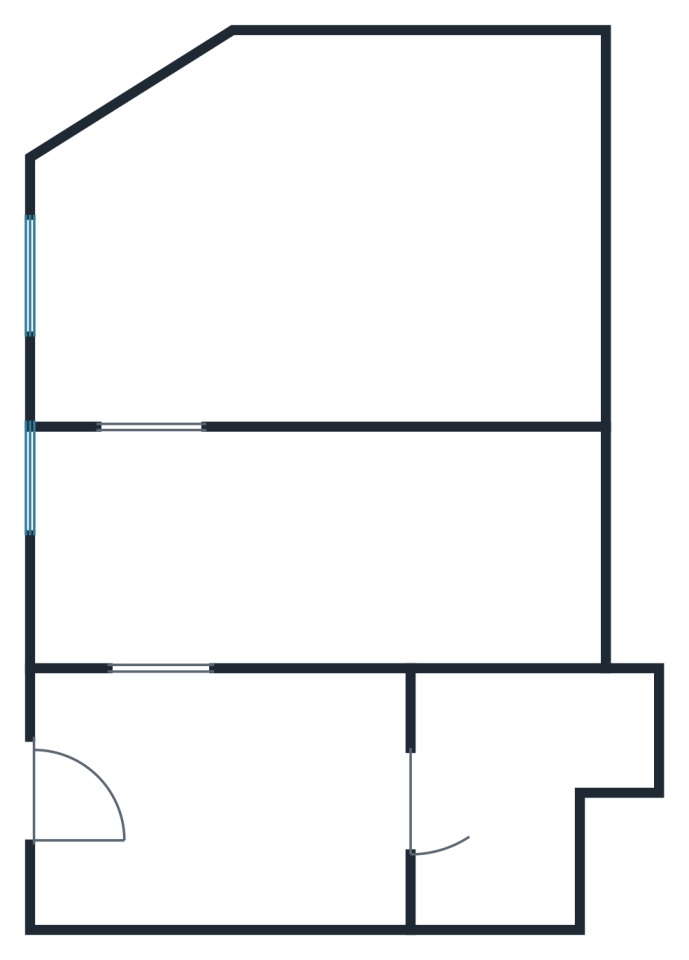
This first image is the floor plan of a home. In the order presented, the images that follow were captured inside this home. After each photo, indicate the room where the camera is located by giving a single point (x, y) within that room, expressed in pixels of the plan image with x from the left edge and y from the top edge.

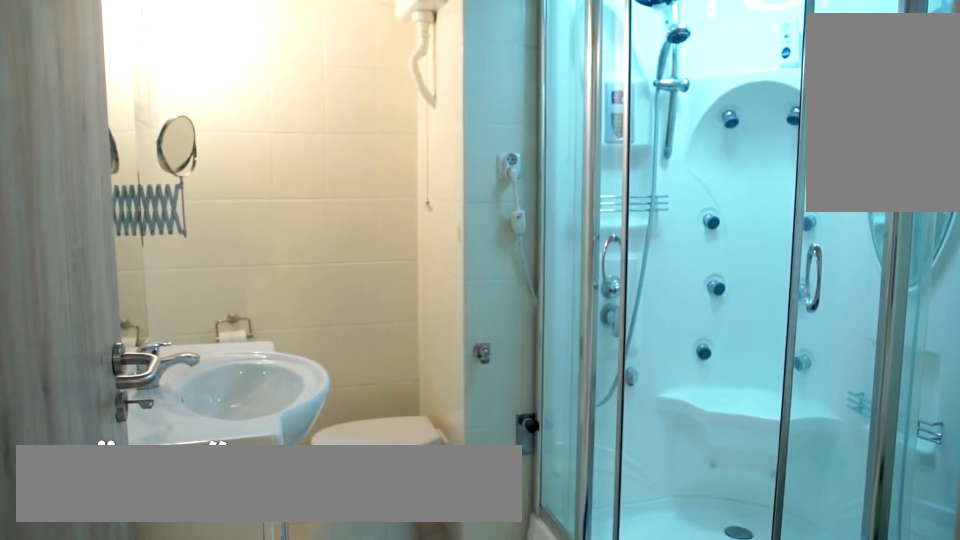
(506, 800)
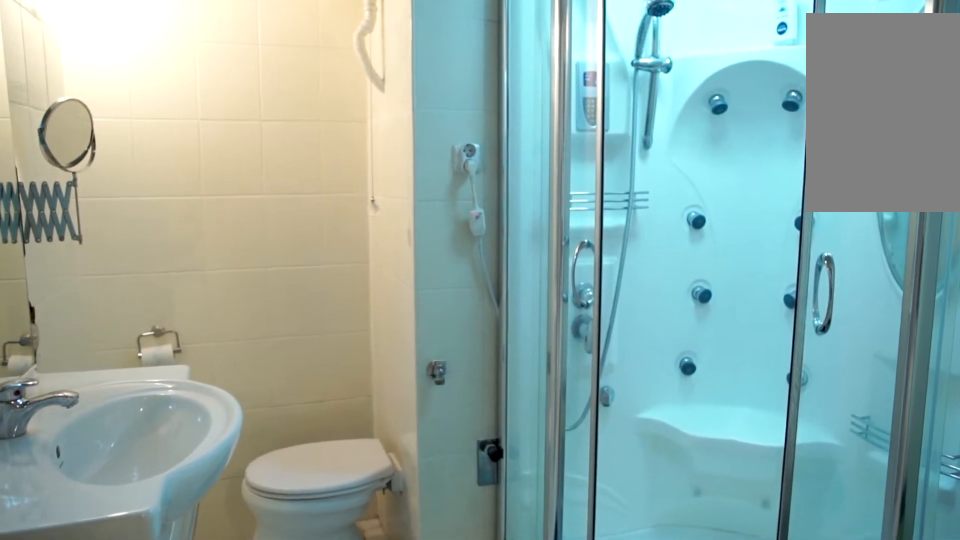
(507, 800)
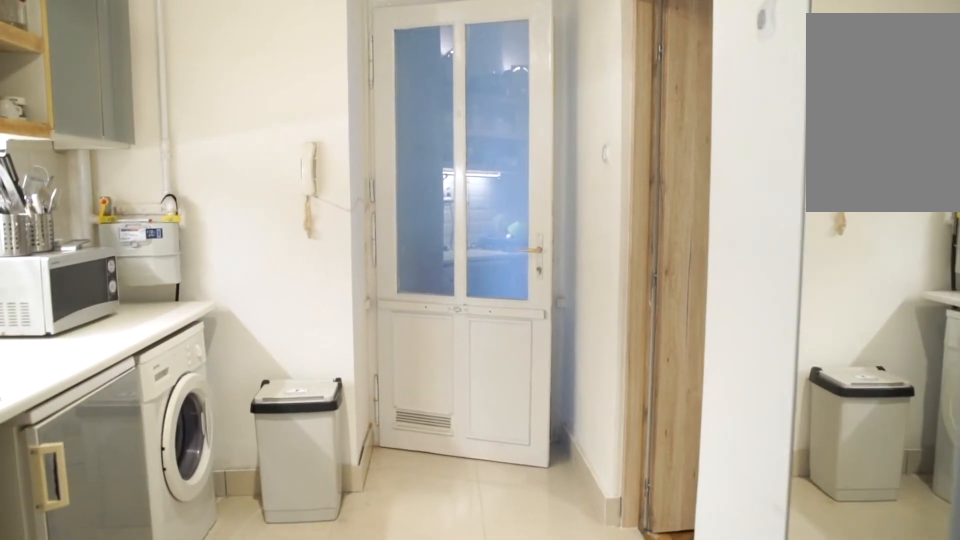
(253, 795)
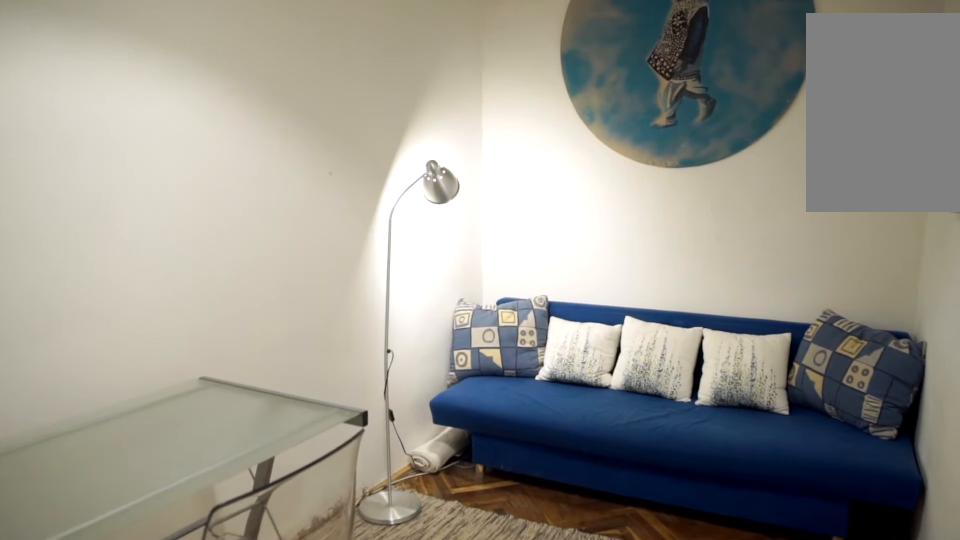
(310, 548)
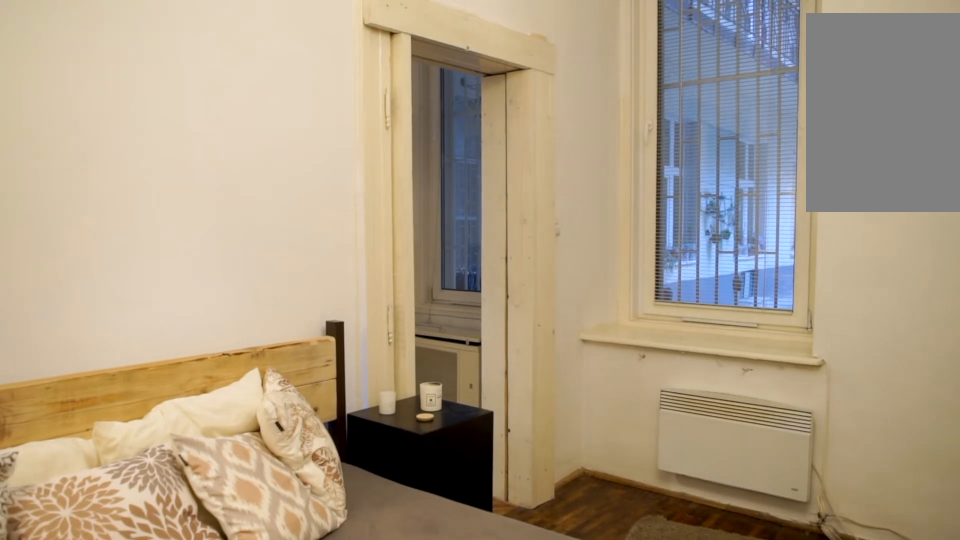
(280, 250)
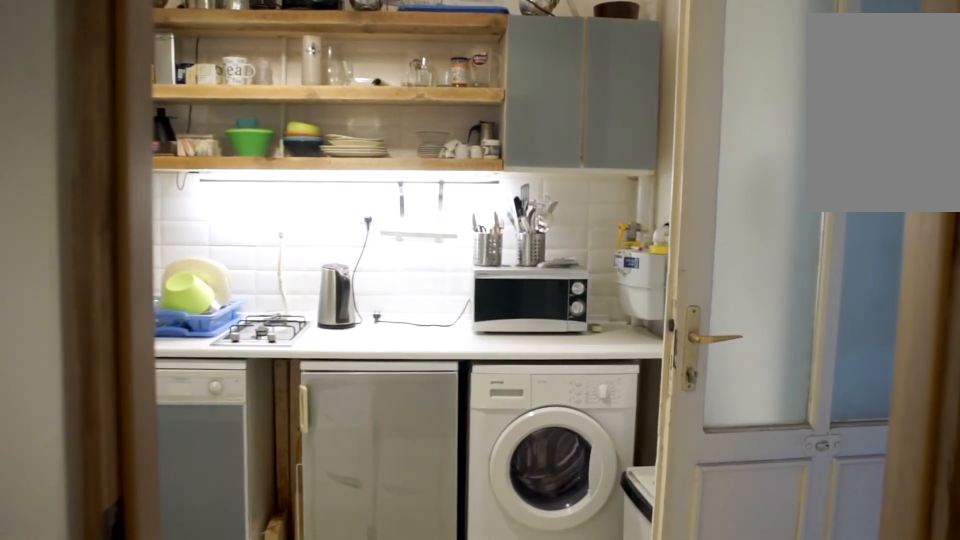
(160, 550)
